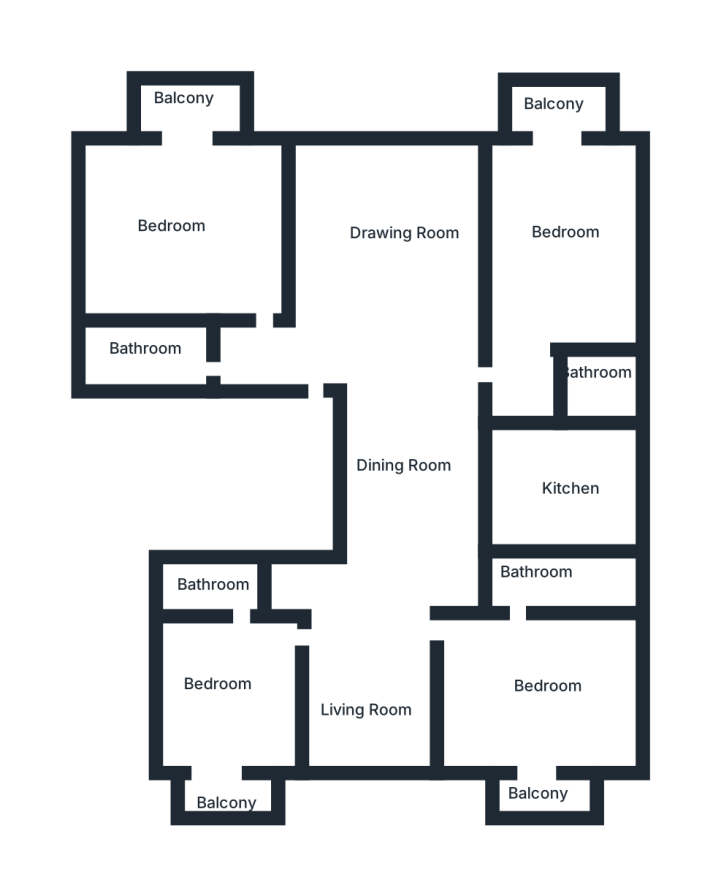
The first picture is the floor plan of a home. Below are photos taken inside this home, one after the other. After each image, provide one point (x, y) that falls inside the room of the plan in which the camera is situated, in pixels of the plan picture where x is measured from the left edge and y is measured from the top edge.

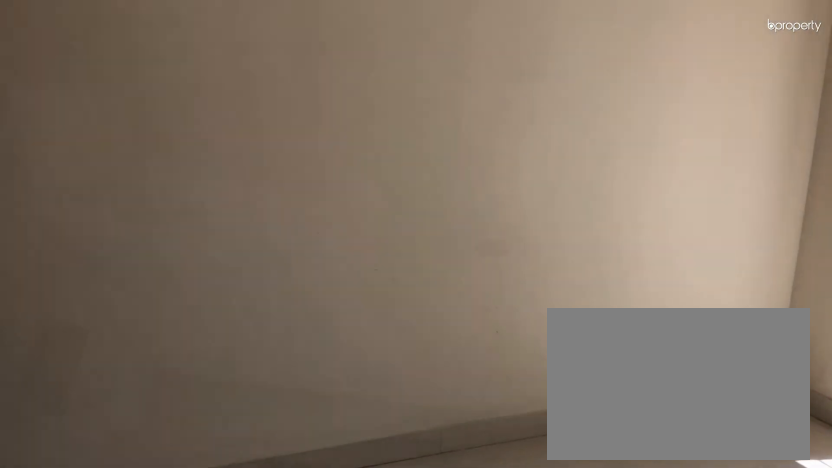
(550, 253)
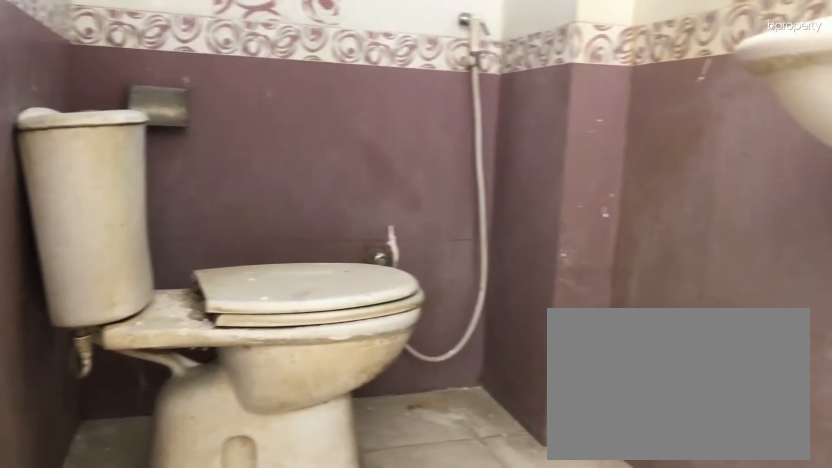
(592, 384)
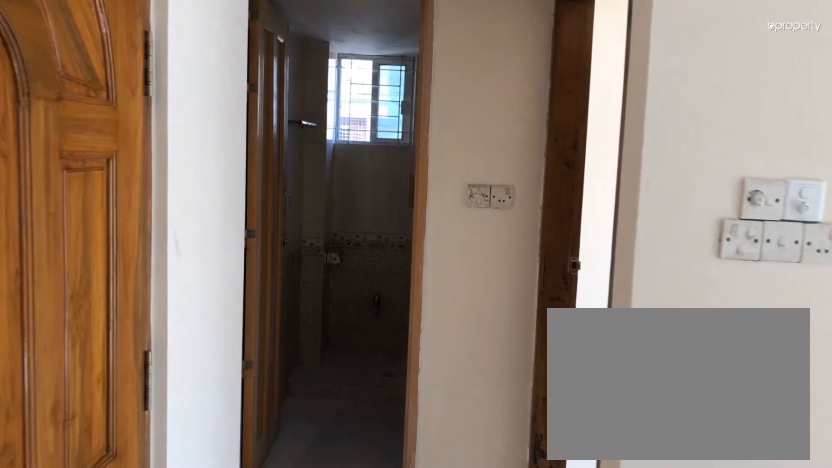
(298, 361)
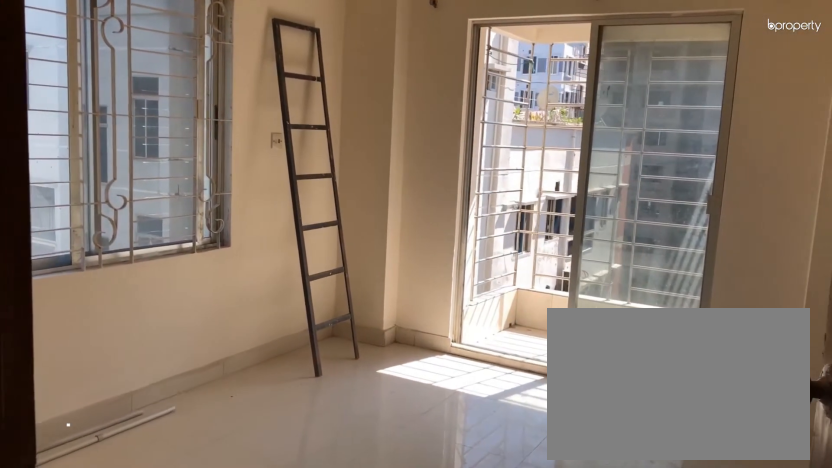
(189, 240)
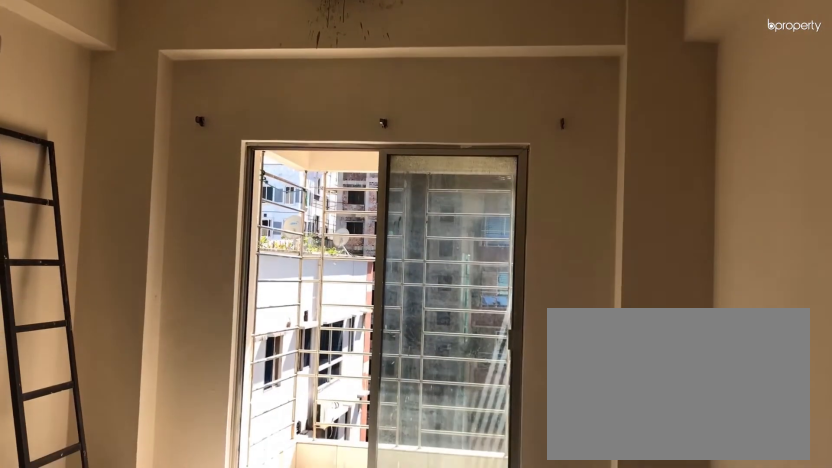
(189, 240)
